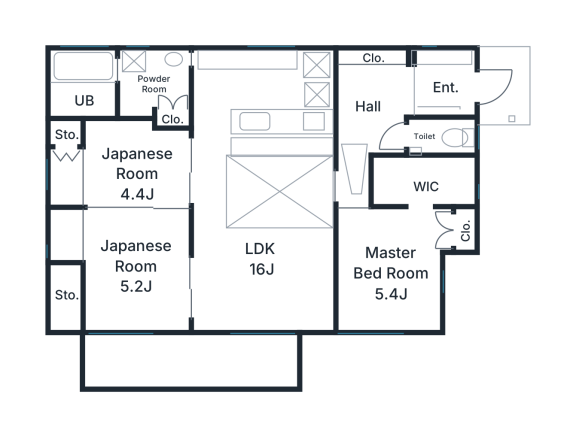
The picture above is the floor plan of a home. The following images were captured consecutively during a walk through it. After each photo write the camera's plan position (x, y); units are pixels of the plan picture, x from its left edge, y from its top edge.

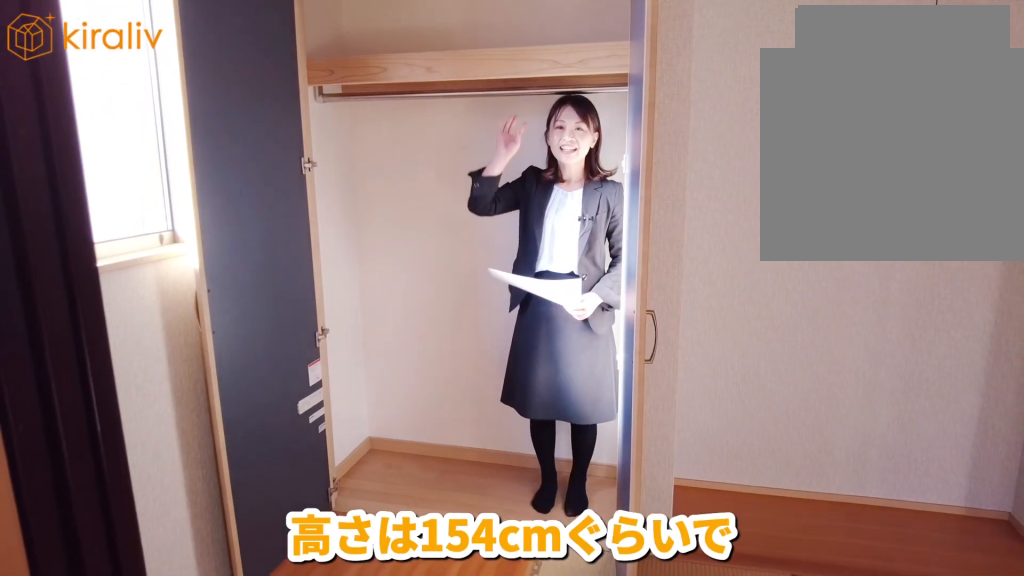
(81, 214)
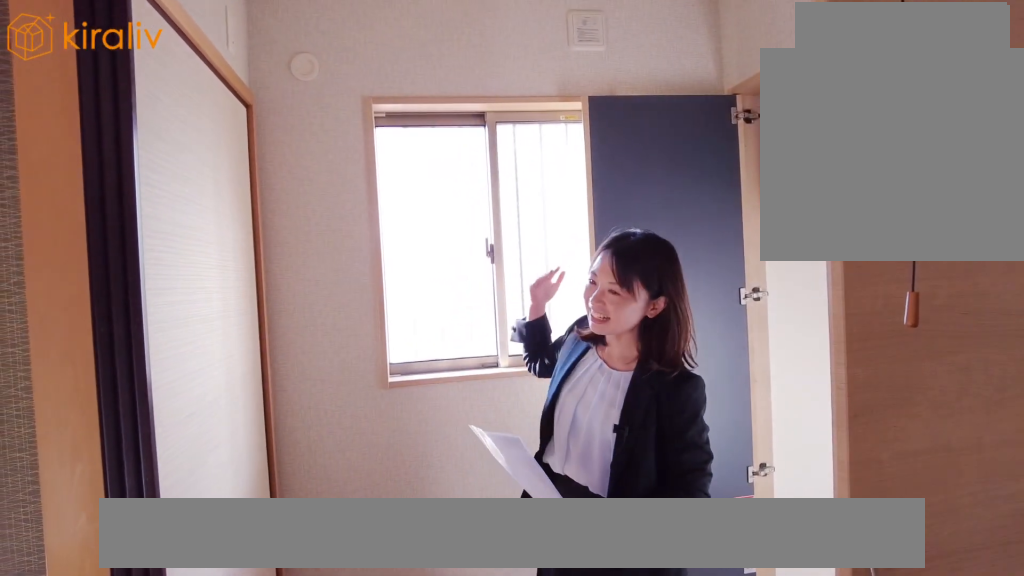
(88, 227)
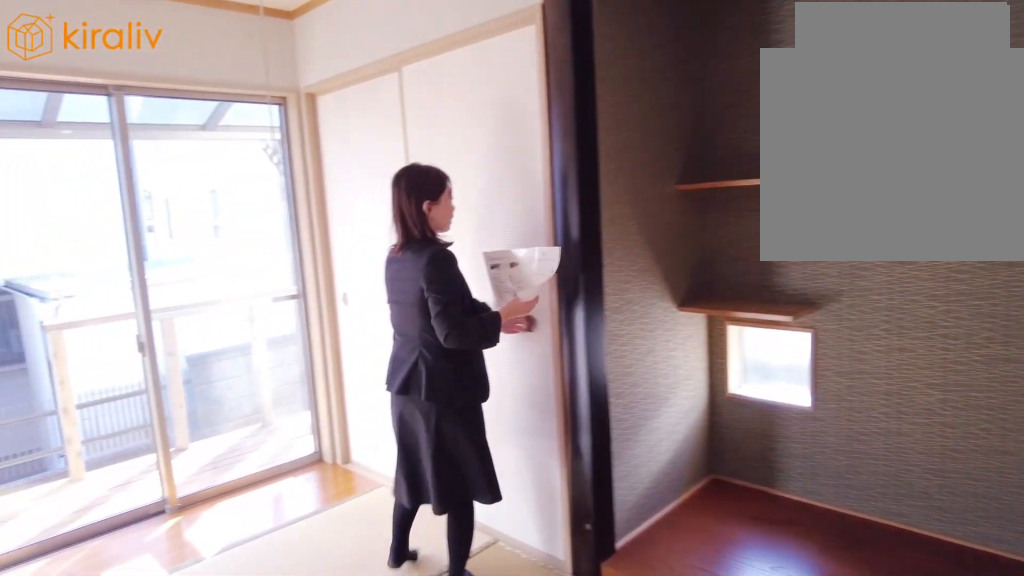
(97, 285)
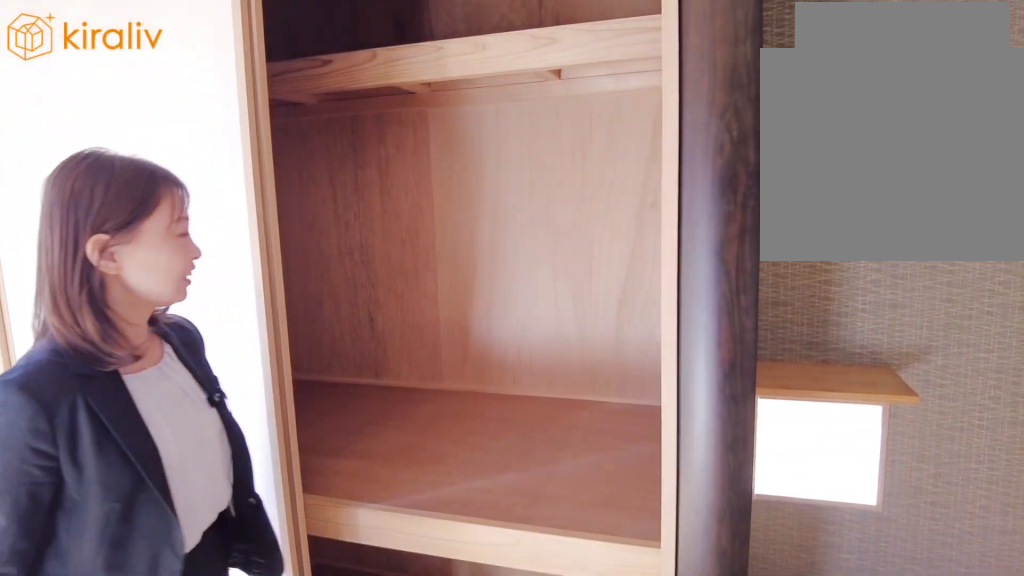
(97, 299)
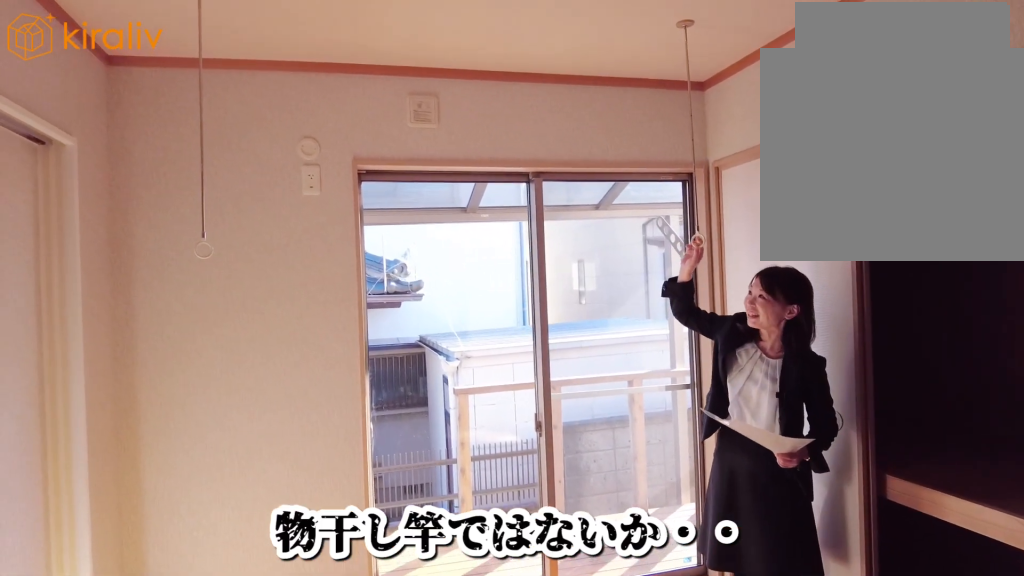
(99, 289)
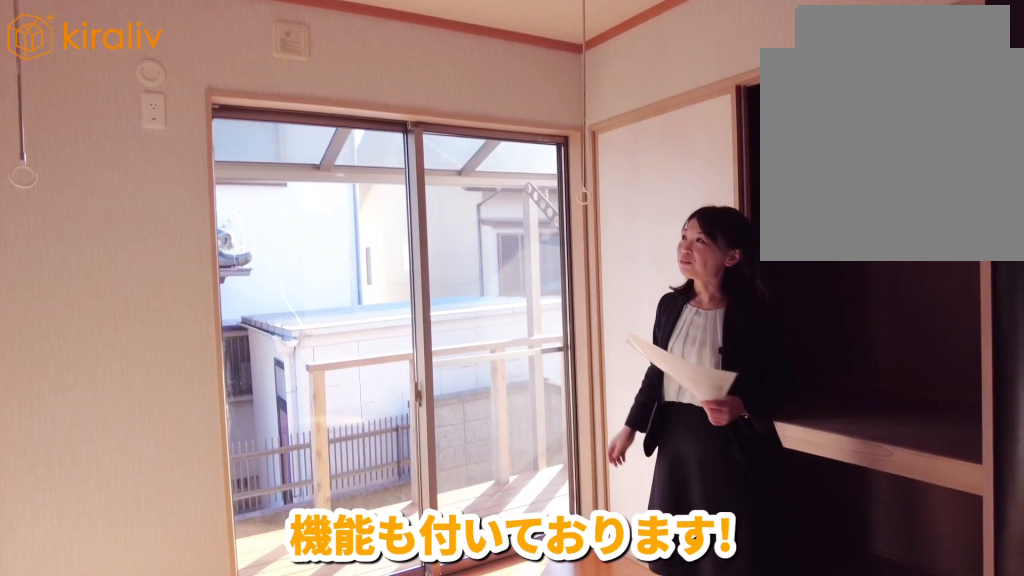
(99, 282)
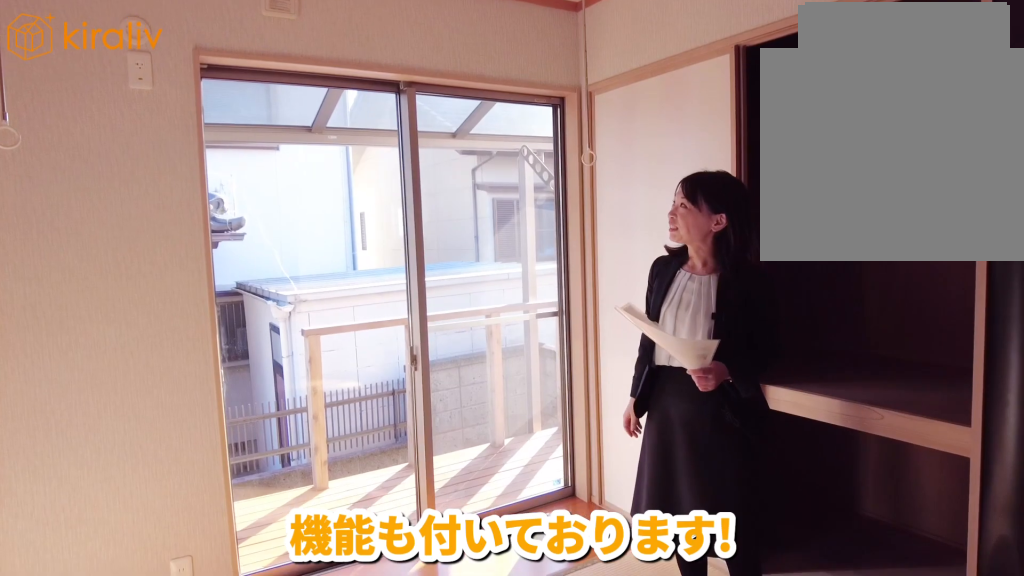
(99, 280)
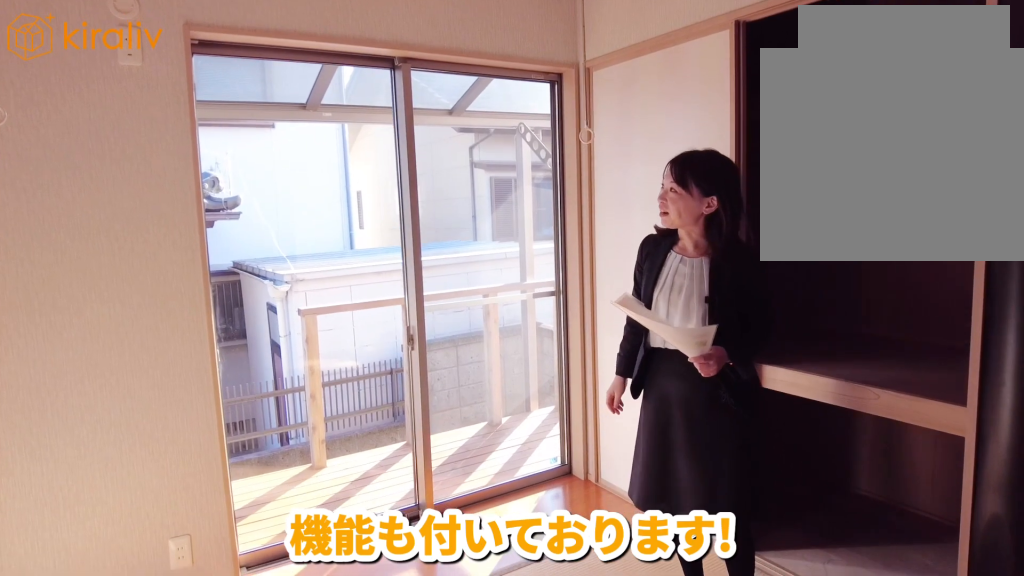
(100, 281)
